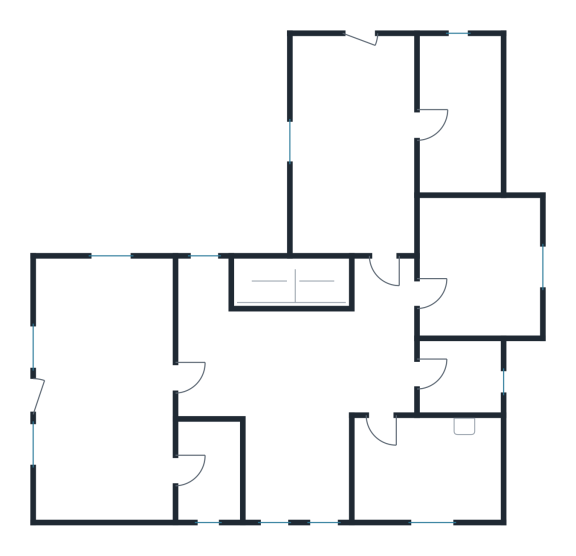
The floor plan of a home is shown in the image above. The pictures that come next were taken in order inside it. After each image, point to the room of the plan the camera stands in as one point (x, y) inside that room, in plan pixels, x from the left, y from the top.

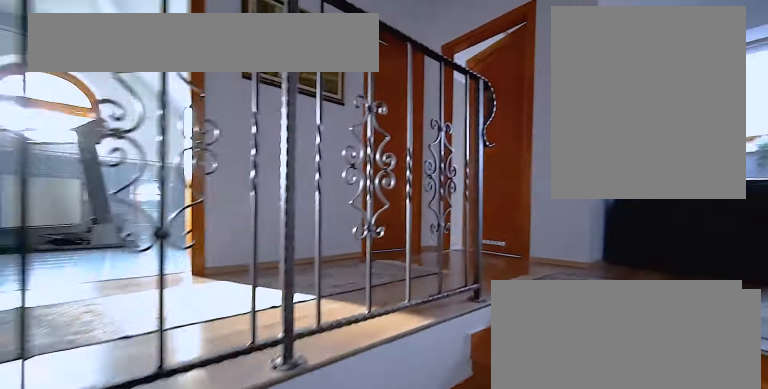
(286, 285)
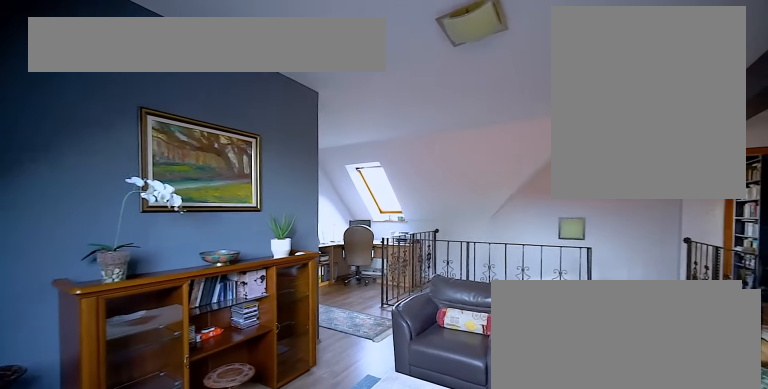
(296, 404)
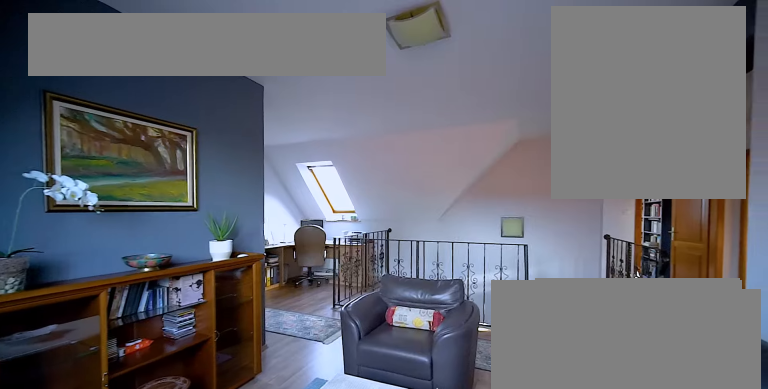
(296, 405)
